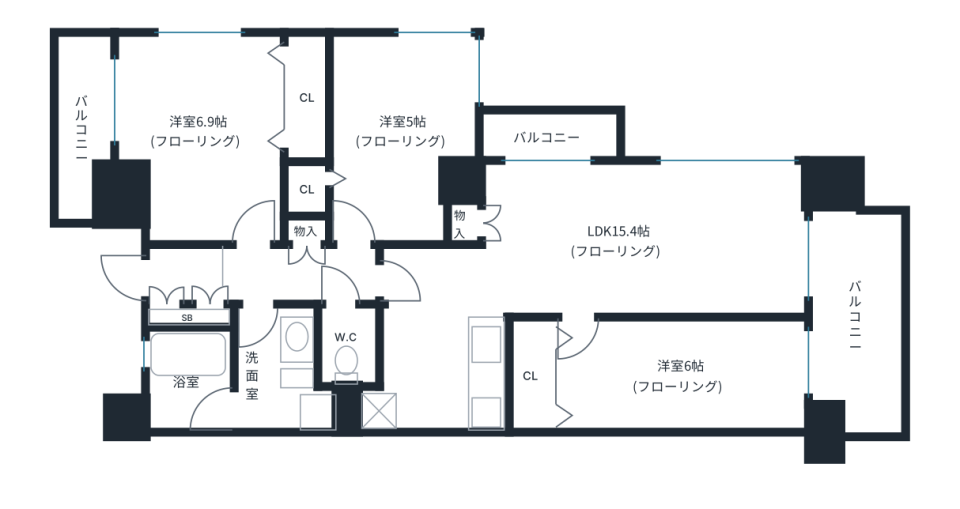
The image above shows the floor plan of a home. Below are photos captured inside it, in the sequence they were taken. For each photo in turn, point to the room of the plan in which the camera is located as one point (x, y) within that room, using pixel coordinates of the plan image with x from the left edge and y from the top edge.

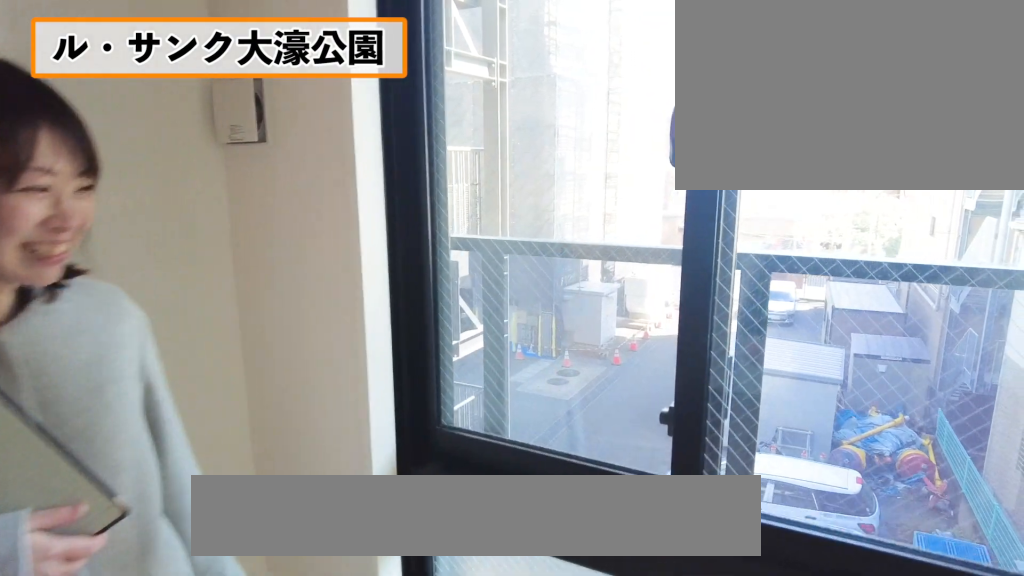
(199, 129)
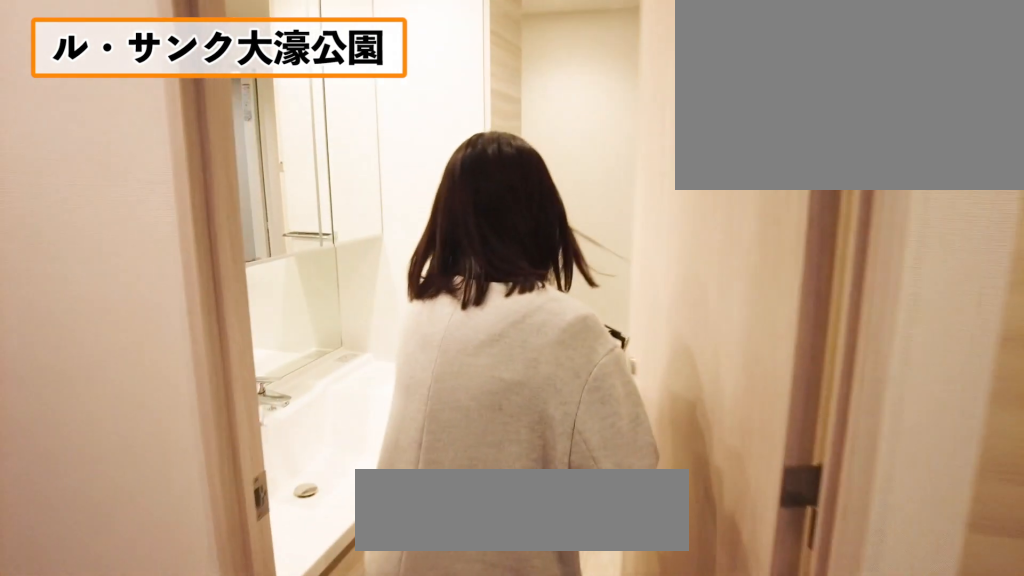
(266, 353)
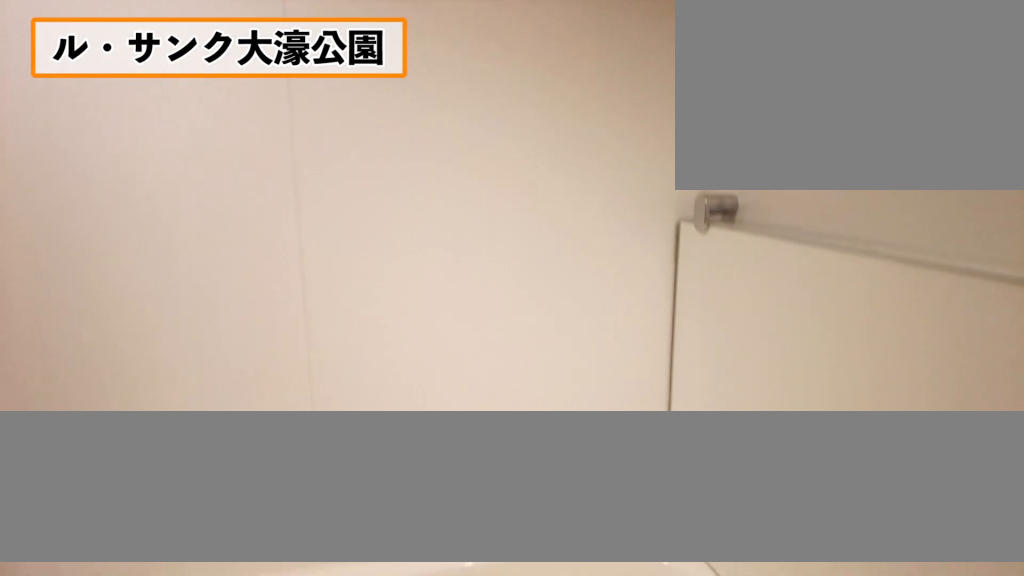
(204, 386)
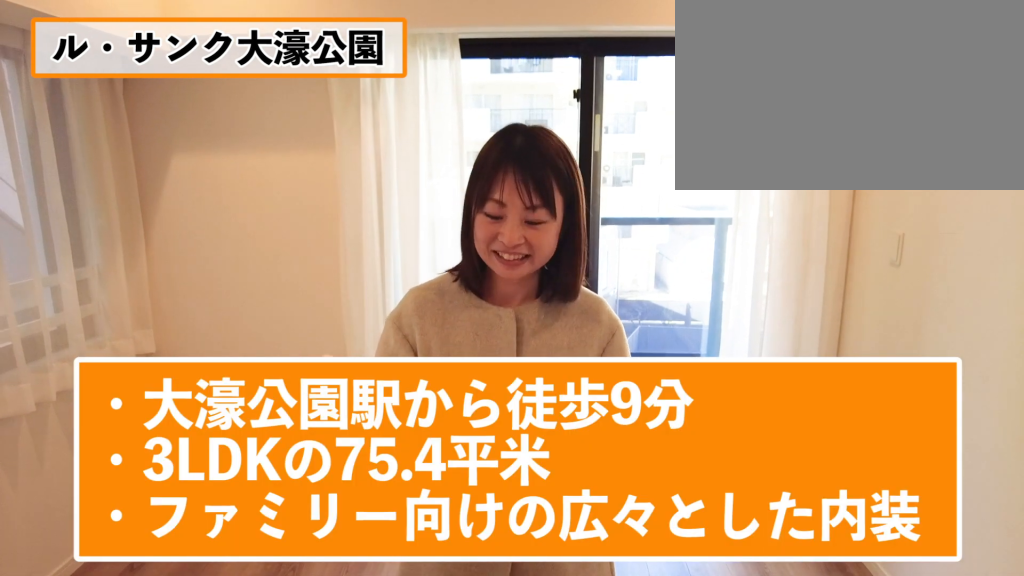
(631, 246)
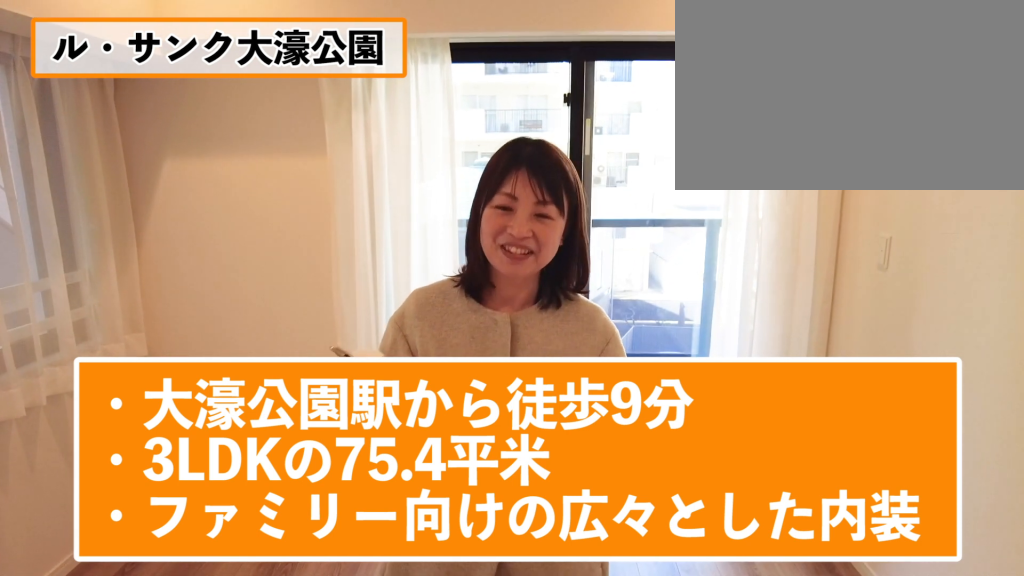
(631, 246)
